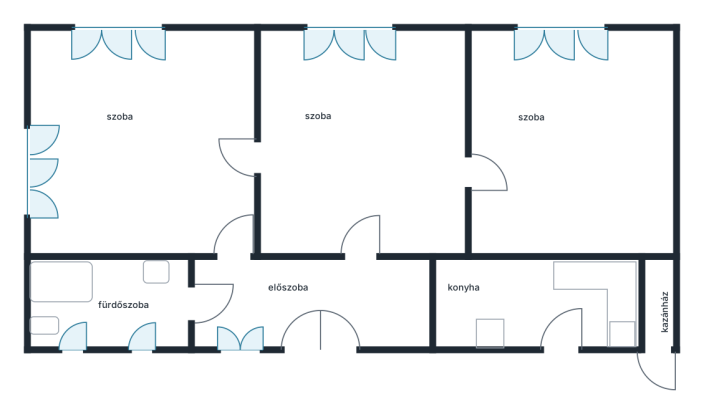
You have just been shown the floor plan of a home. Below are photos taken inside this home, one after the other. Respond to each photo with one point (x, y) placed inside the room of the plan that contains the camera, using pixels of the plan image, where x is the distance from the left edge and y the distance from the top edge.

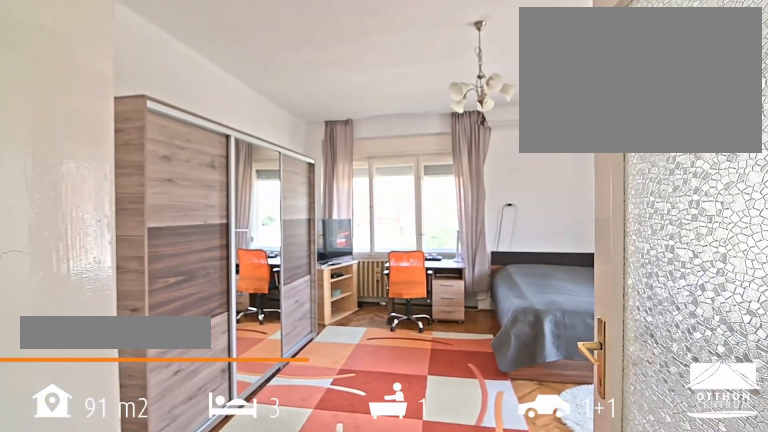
(143, 149)
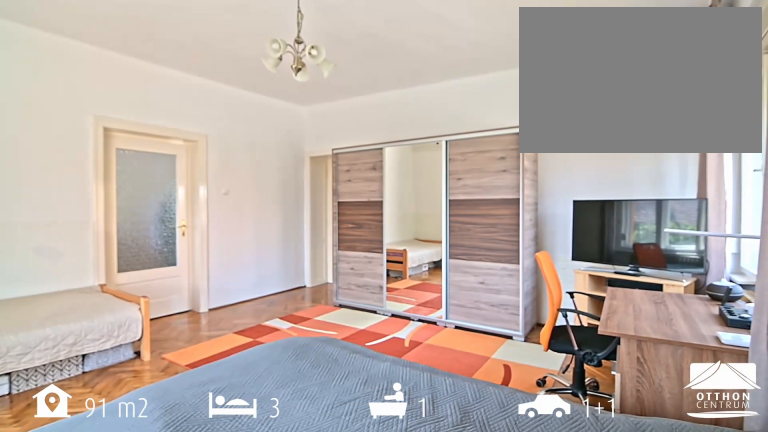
(143, 148)
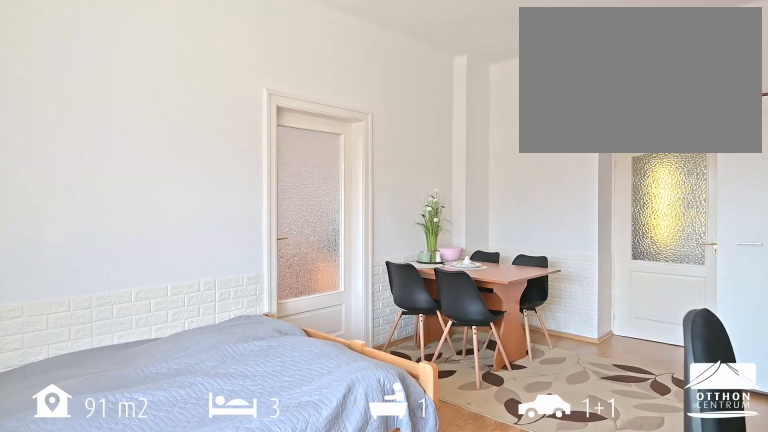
(357, 152)
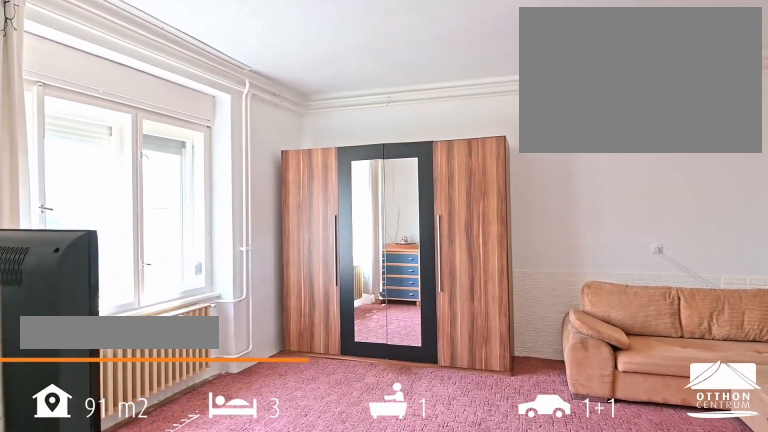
(575, 145)
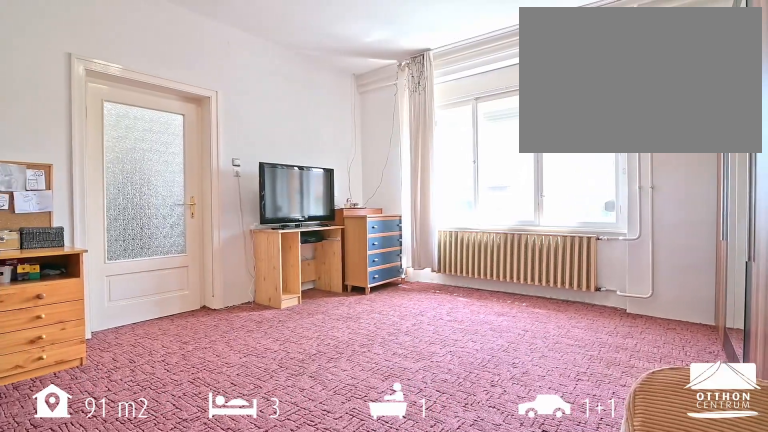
(575, 145)
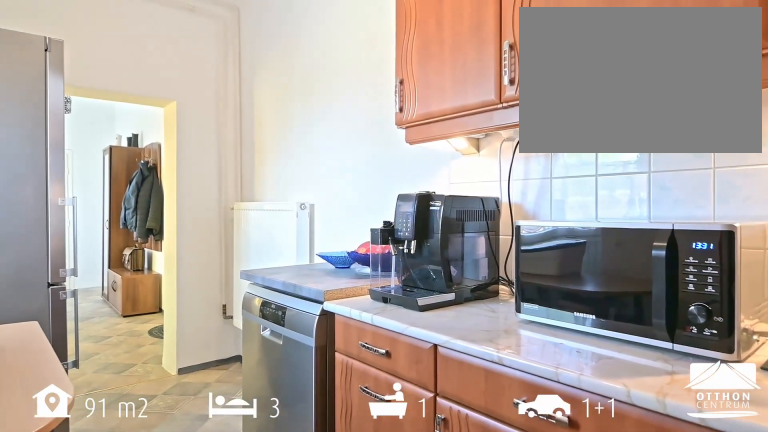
(530, 307)
